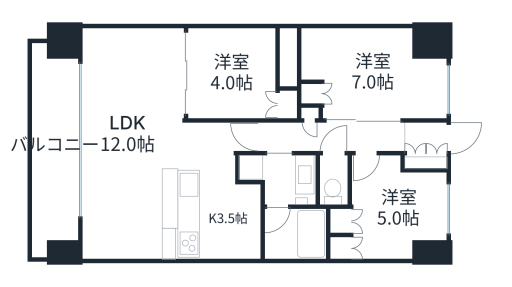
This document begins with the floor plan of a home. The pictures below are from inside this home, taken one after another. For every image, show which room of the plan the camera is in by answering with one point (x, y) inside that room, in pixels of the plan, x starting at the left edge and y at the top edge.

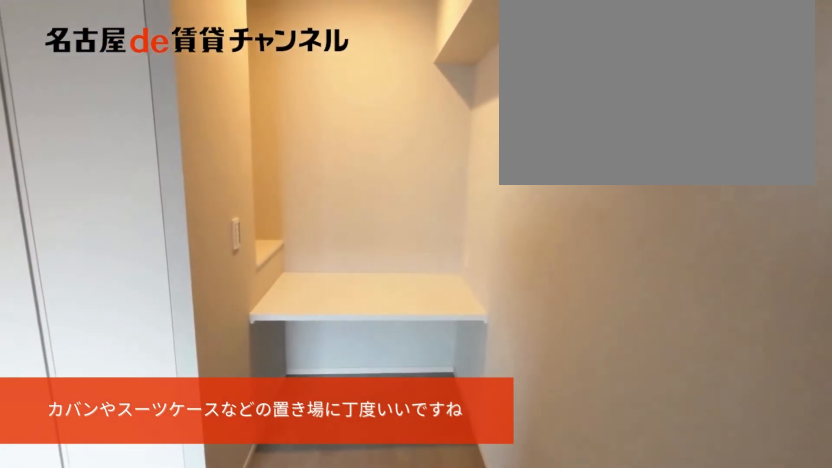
(372, 72)
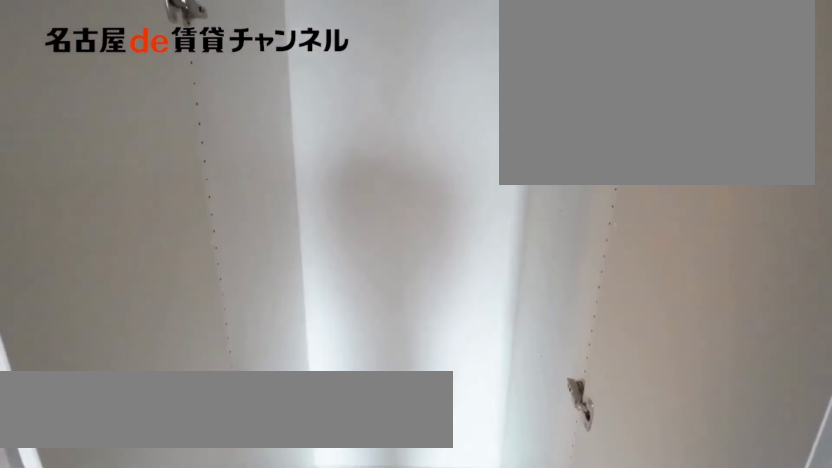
(309, 93)
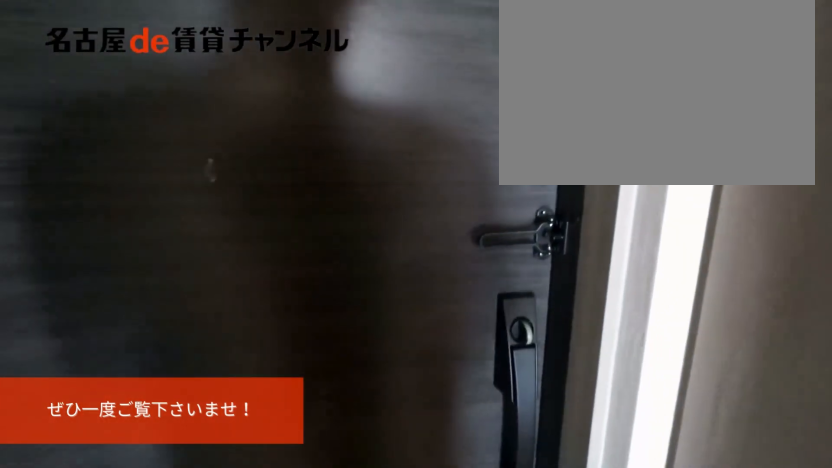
(426, 138)
